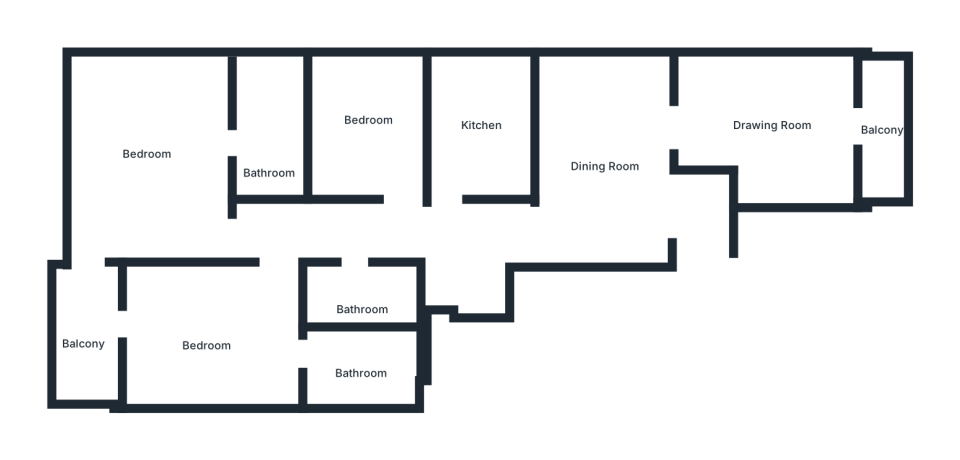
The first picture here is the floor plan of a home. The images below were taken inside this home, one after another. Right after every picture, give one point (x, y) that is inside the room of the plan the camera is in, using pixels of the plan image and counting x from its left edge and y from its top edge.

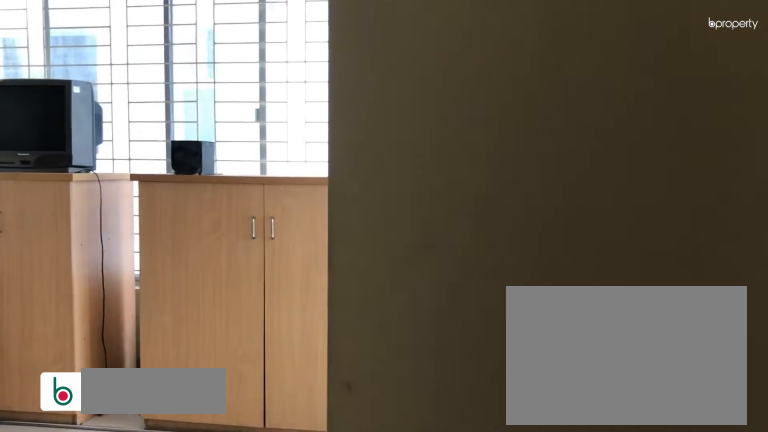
(706, 229)
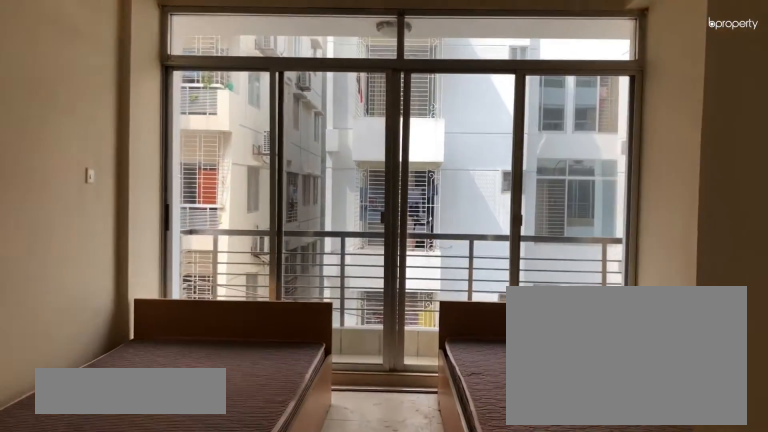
(778, 127)
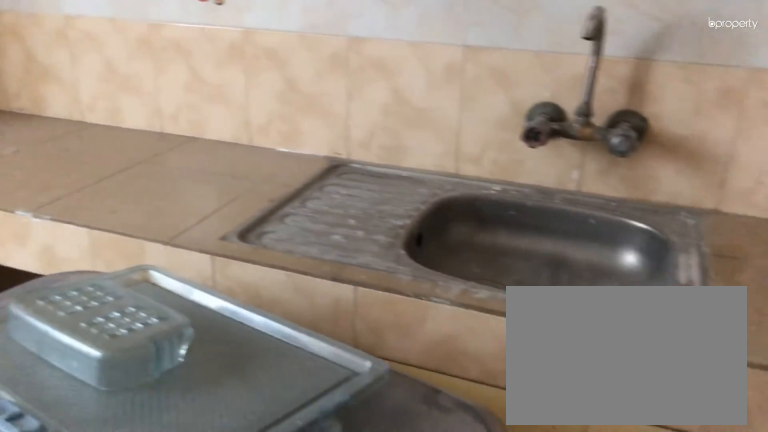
(487, 129)
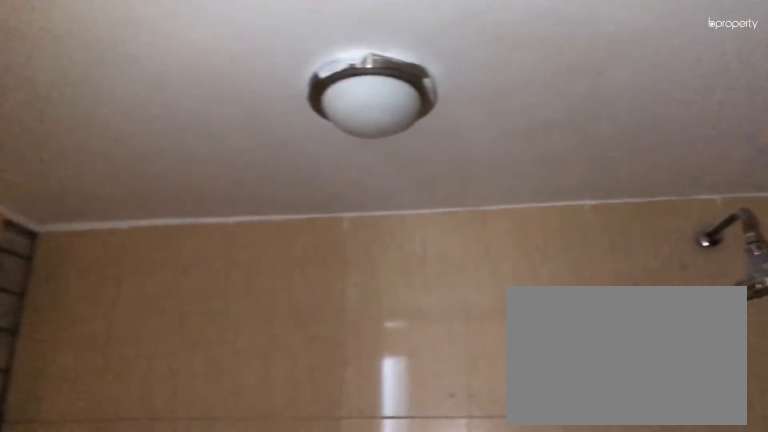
(365, 292)
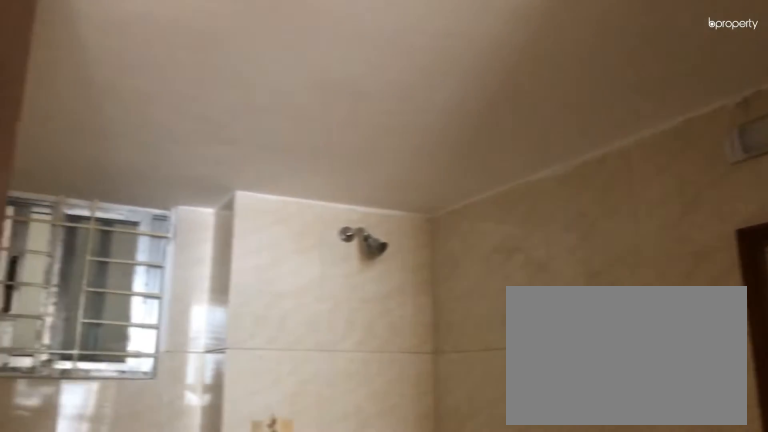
(364, 370)
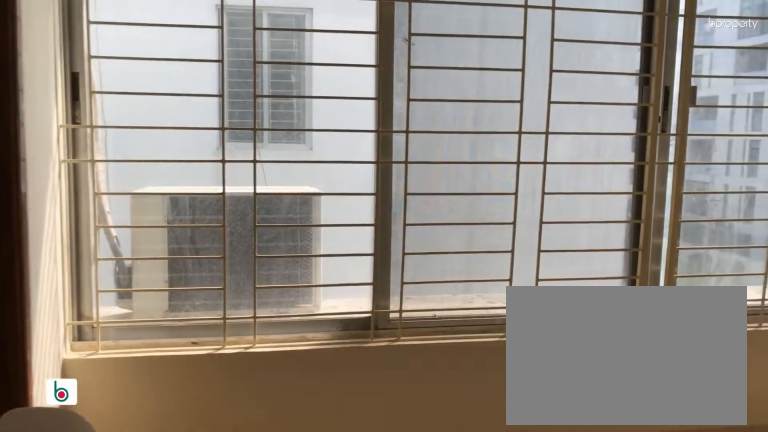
(154, 154)
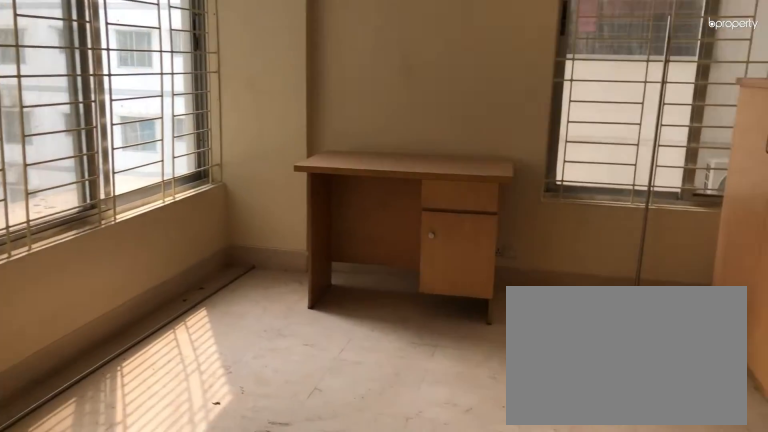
(154, 154)
